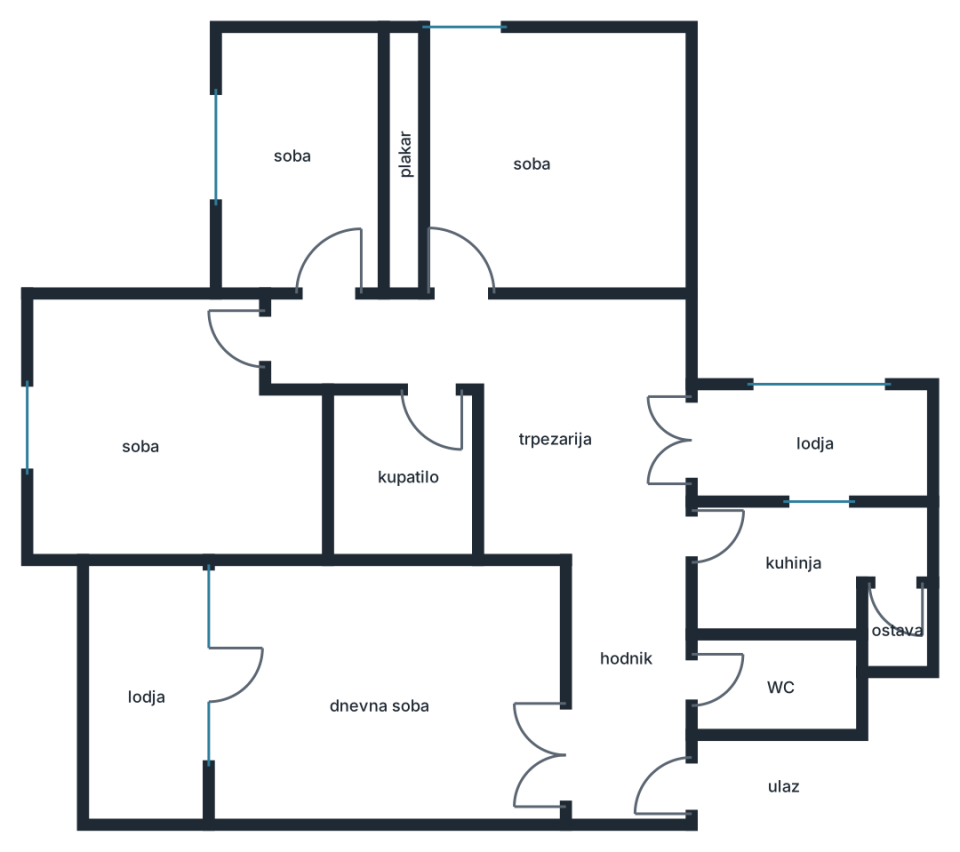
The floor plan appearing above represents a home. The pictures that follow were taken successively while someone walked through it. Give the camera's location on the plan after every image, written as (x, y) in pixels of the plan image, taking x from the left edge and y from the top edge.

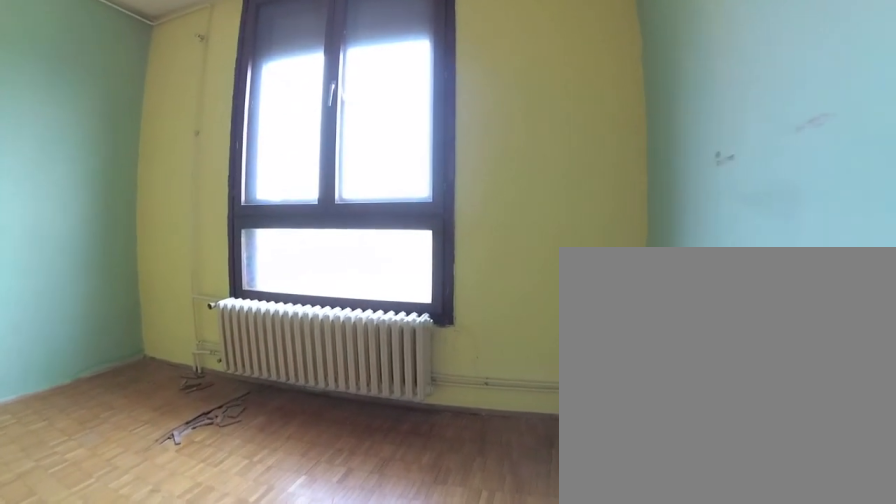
(169, 327)
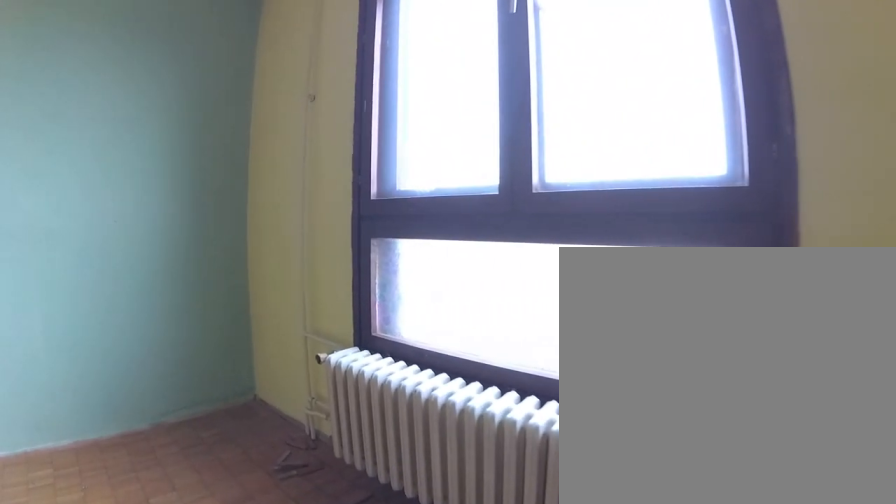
(81, 338)
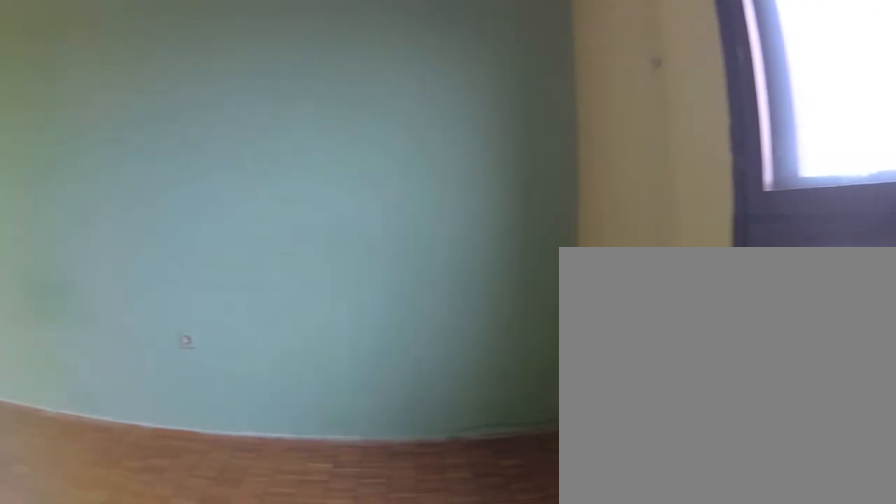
(73, 355)
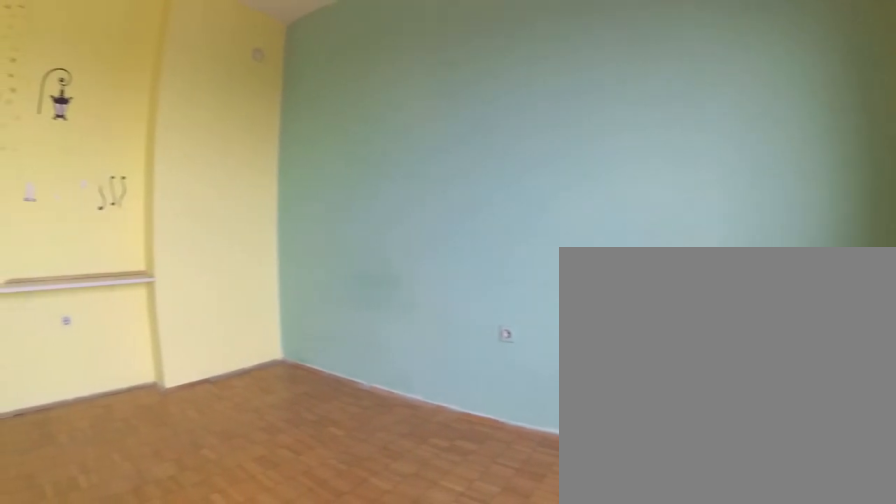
(65, 358)
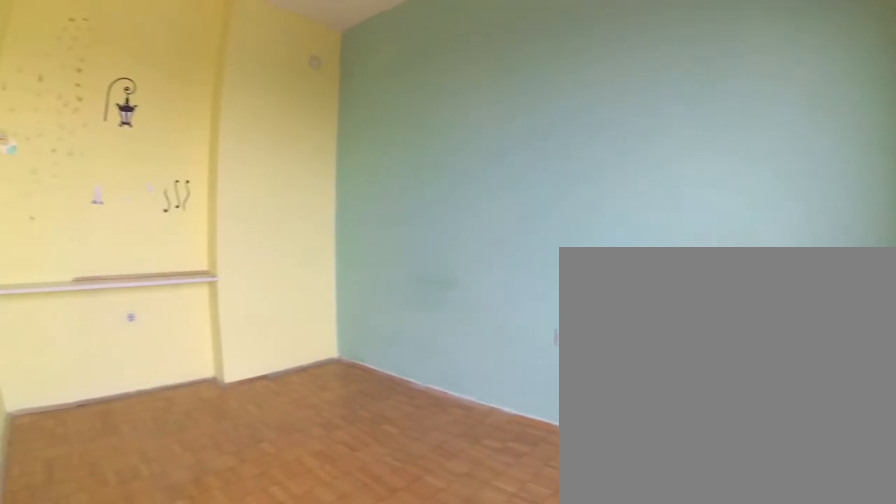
(64, 358)
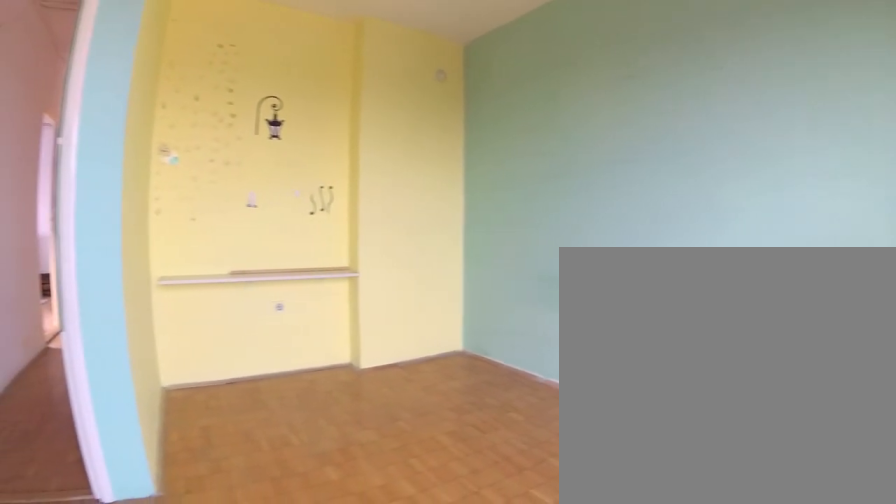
(64, 361)
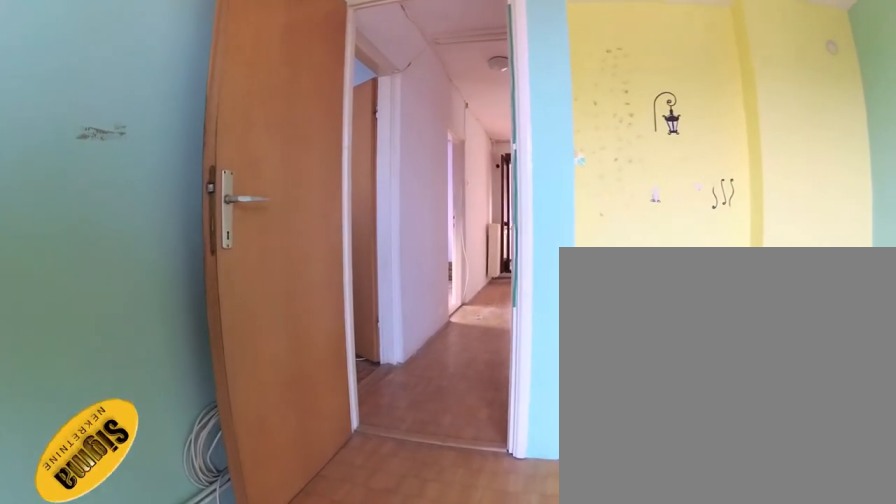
(66, 368)
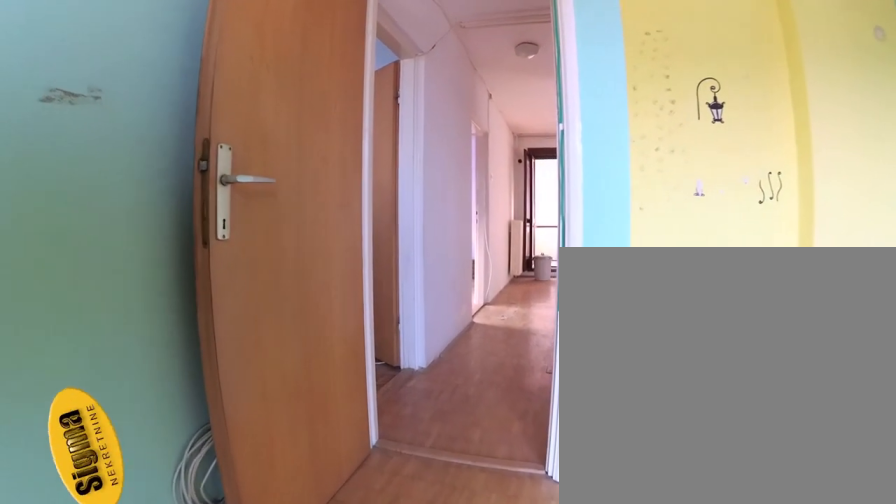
(103, 364)
